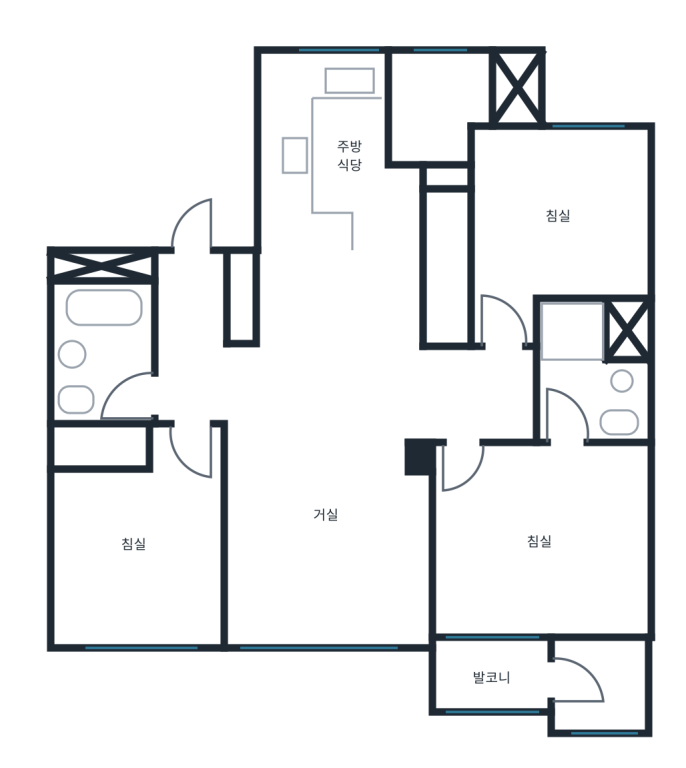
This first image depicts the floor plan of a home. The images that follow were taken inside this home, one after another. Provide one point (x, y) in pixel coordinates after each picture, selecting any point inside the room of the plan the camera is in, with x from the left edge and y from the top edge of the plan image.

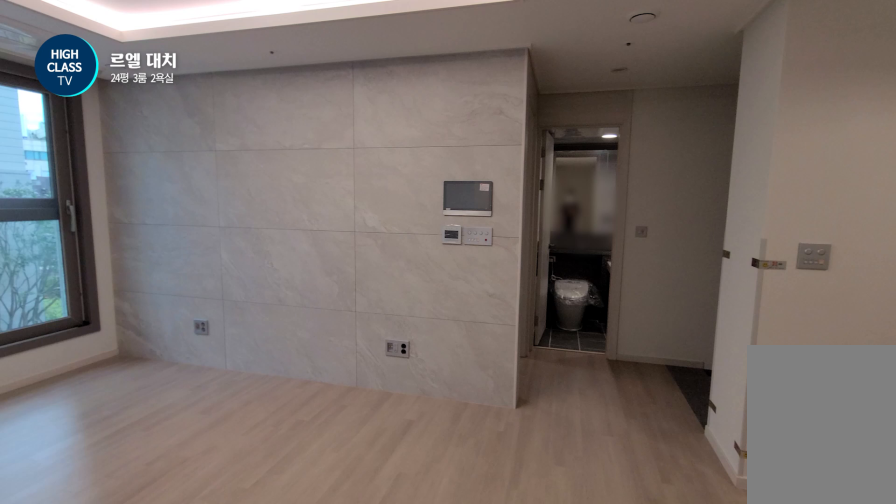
(326, 495)
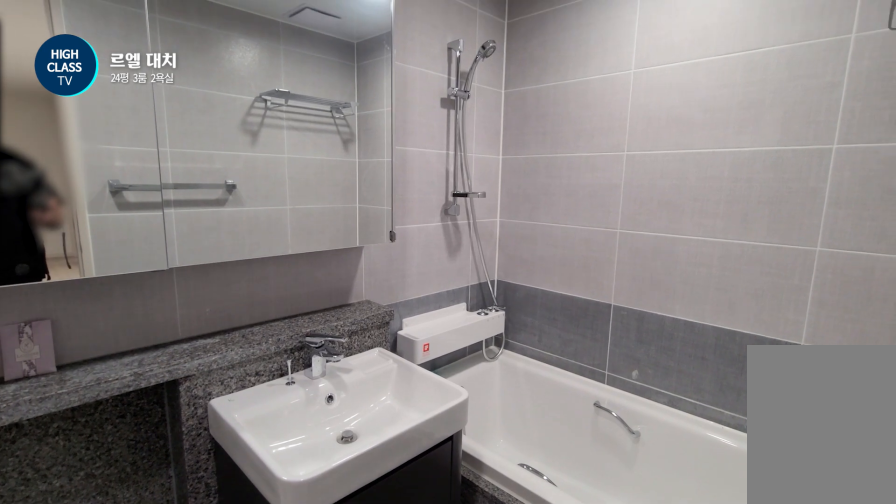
(100, 353)
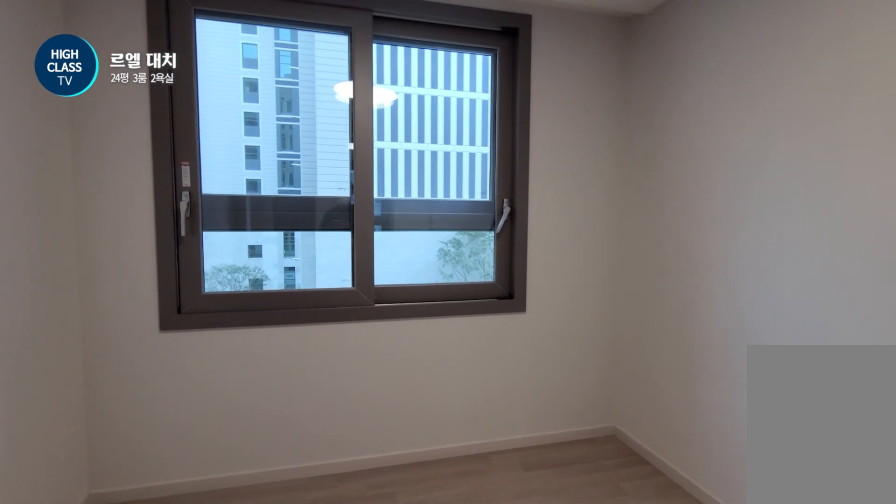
(138, 535)
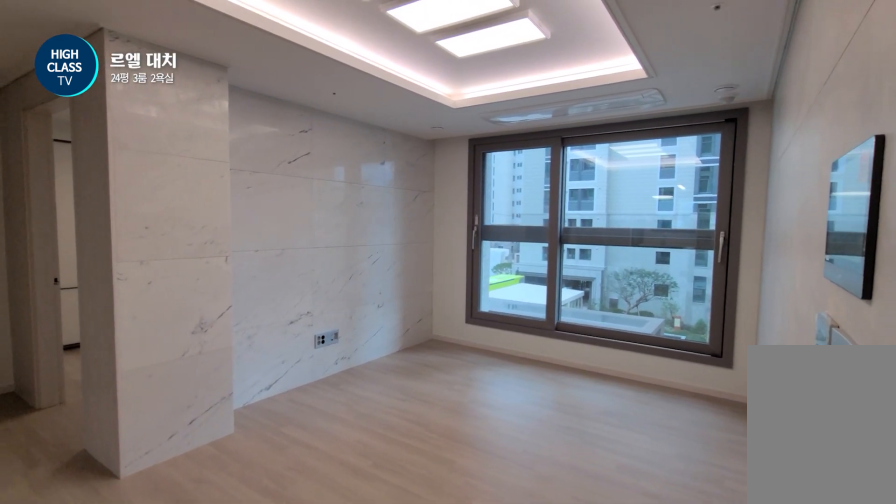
(326, 495)
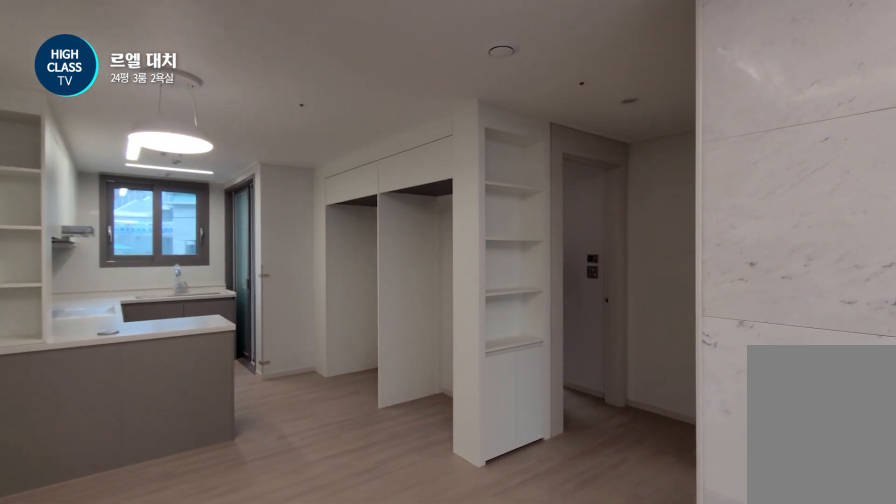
(326, 495)
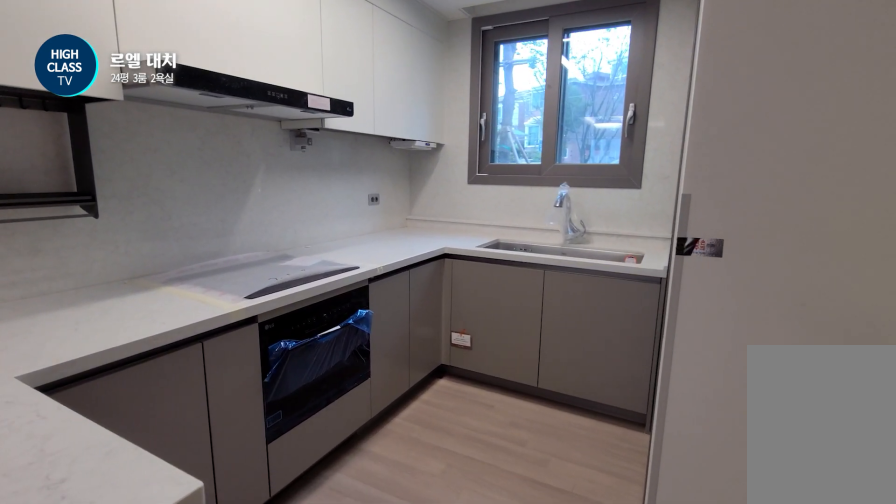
(350, 213)
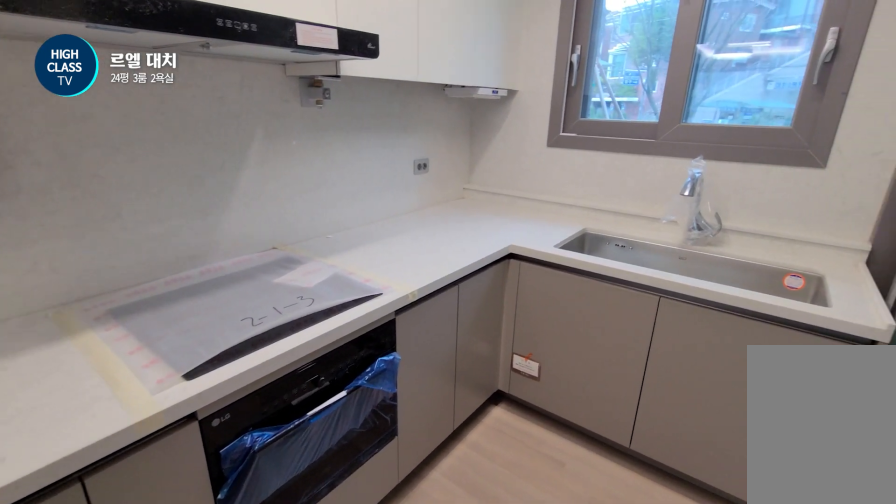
(350, 213)
